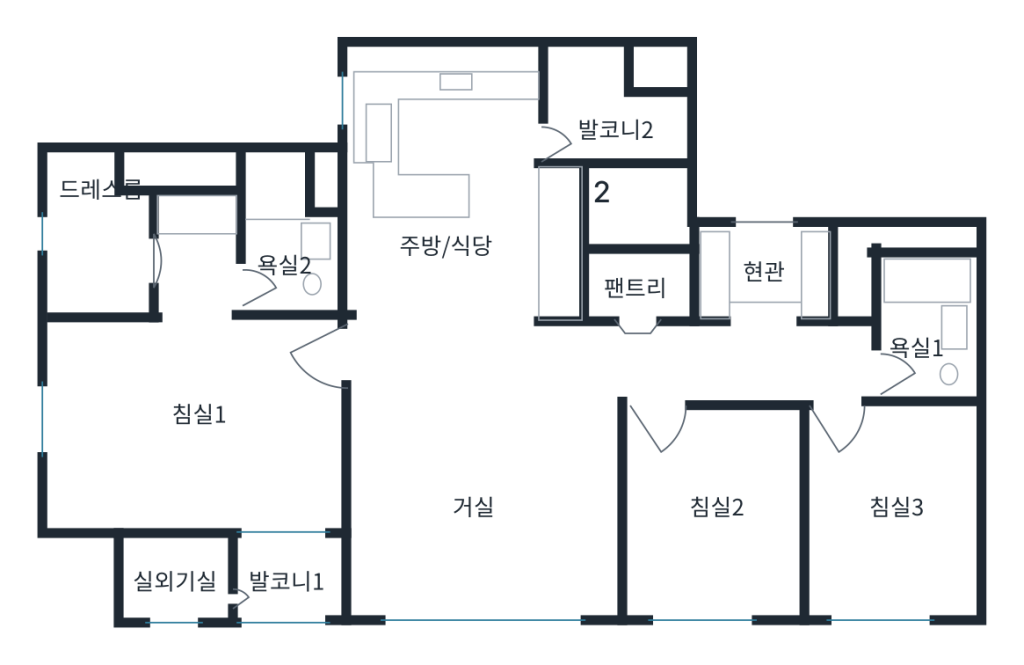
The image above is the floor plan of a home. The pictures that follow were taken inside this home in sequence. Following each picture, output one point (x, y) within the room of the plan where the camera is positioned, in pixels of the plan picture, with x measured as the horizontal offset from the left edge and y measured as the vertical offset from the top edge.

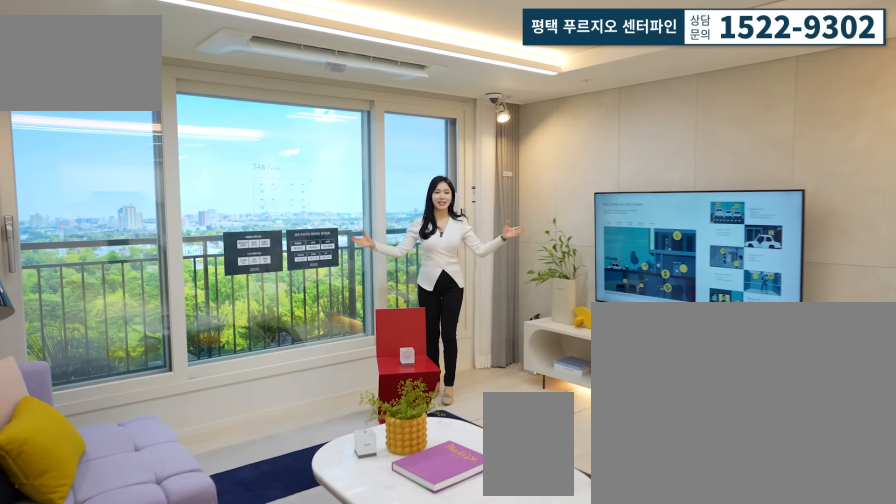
(478, 492)
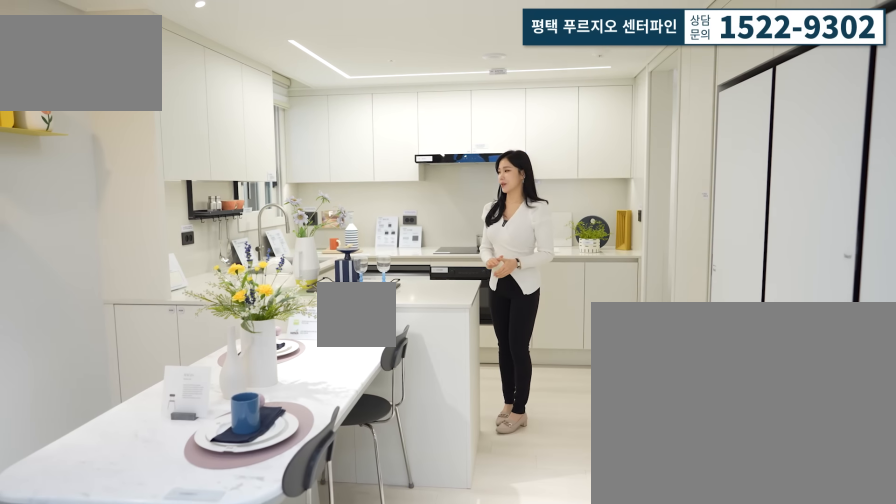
(466, 201)
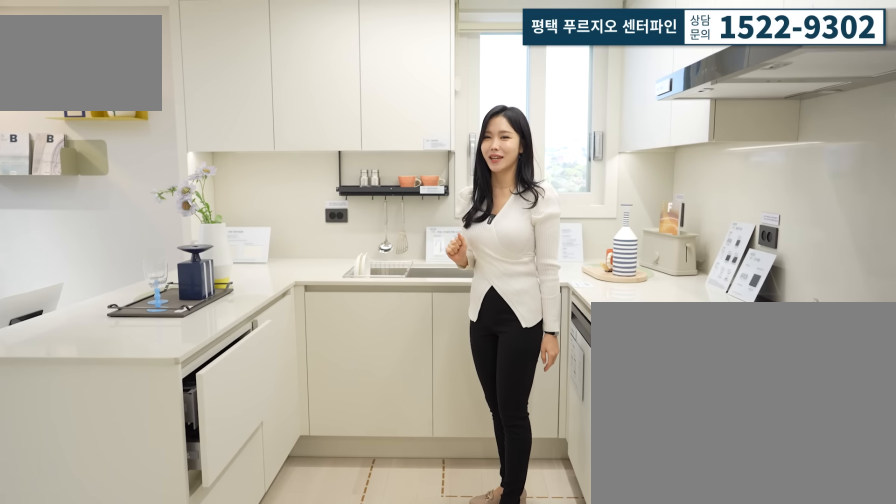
(466, 202)
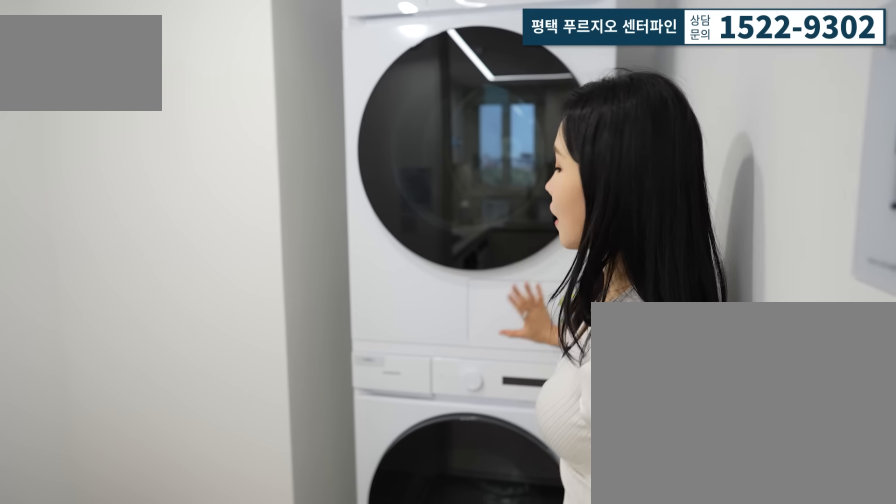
(618, 120)
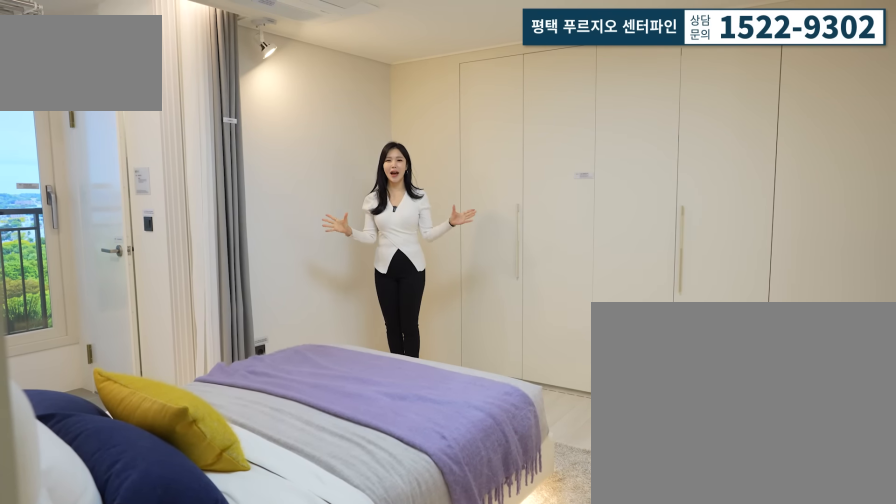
(193, 410)
